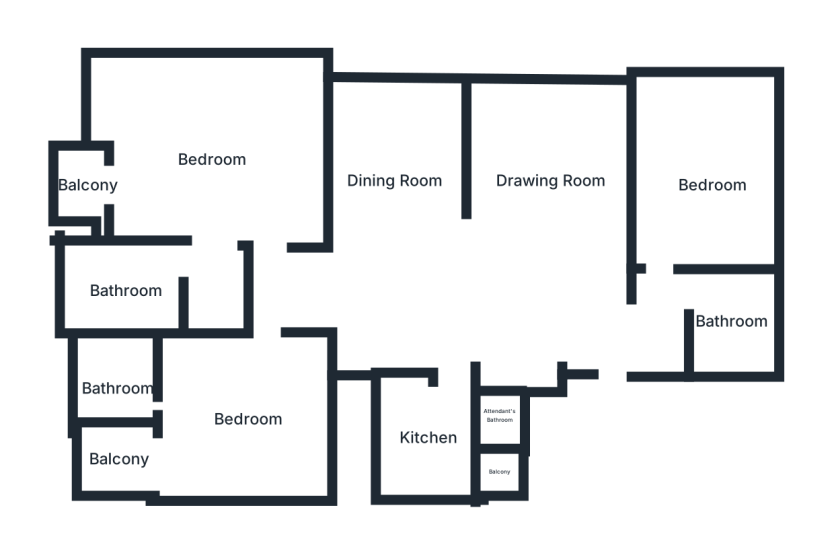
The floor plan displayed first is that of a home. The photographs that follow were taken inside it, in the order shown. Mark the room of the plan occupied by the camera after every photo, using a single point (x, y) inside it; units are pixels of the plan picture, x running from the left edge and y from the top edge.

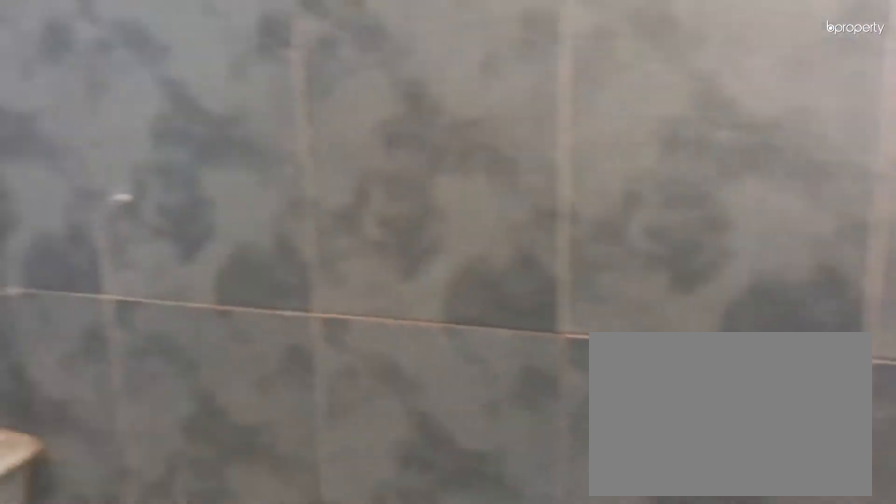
(731, 317)
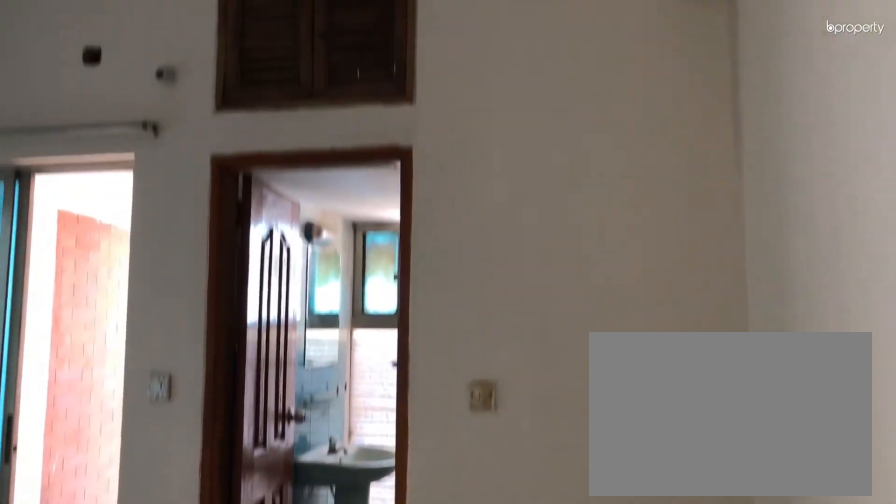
(246, 417)
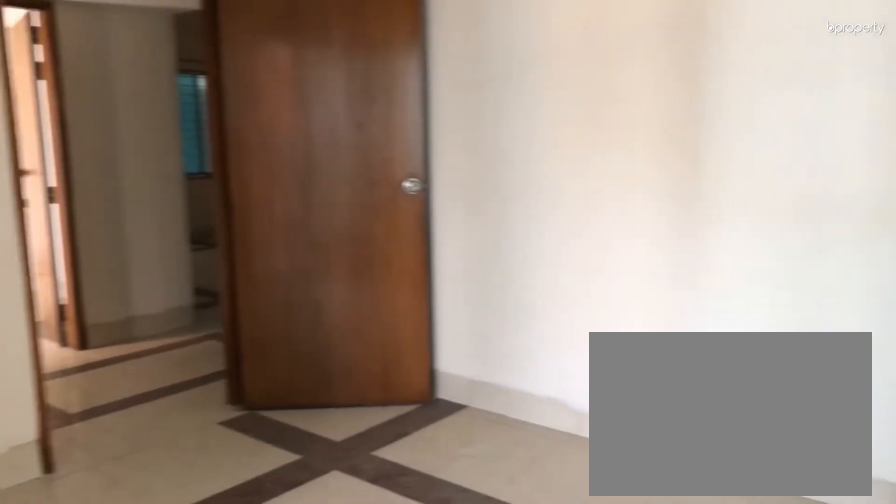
(246, 417)
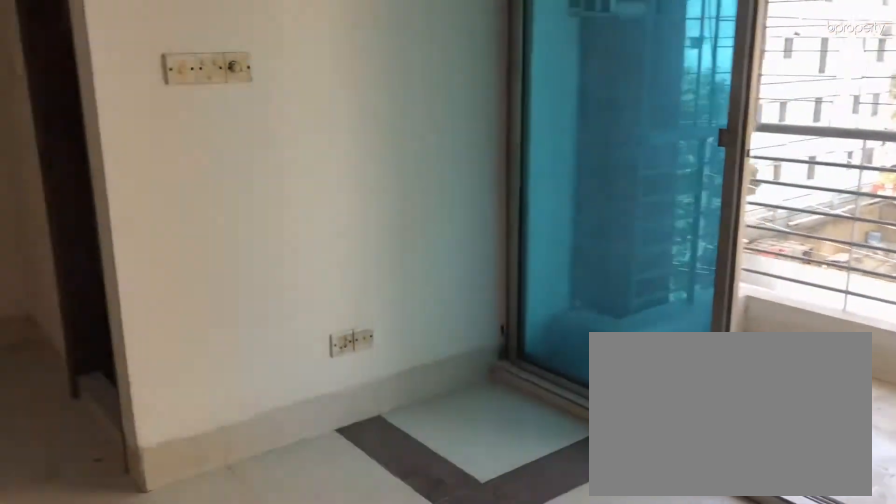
(212, 154)
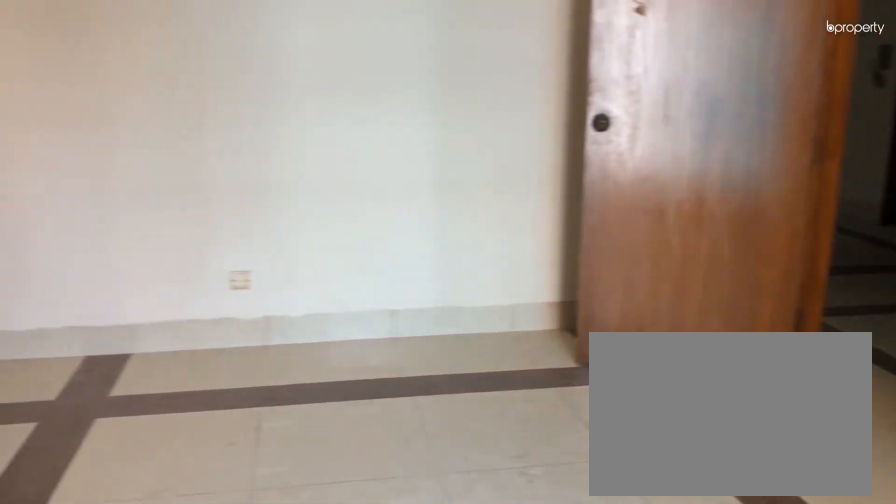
(212, 154)
